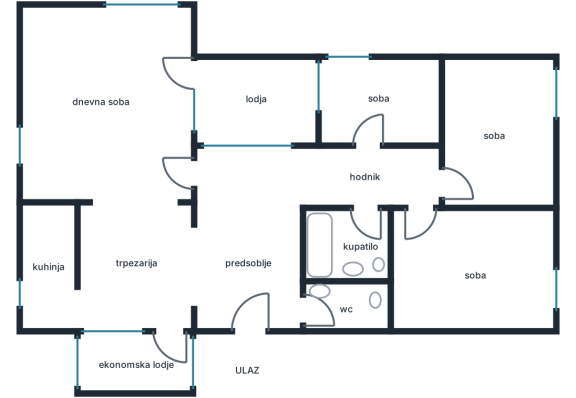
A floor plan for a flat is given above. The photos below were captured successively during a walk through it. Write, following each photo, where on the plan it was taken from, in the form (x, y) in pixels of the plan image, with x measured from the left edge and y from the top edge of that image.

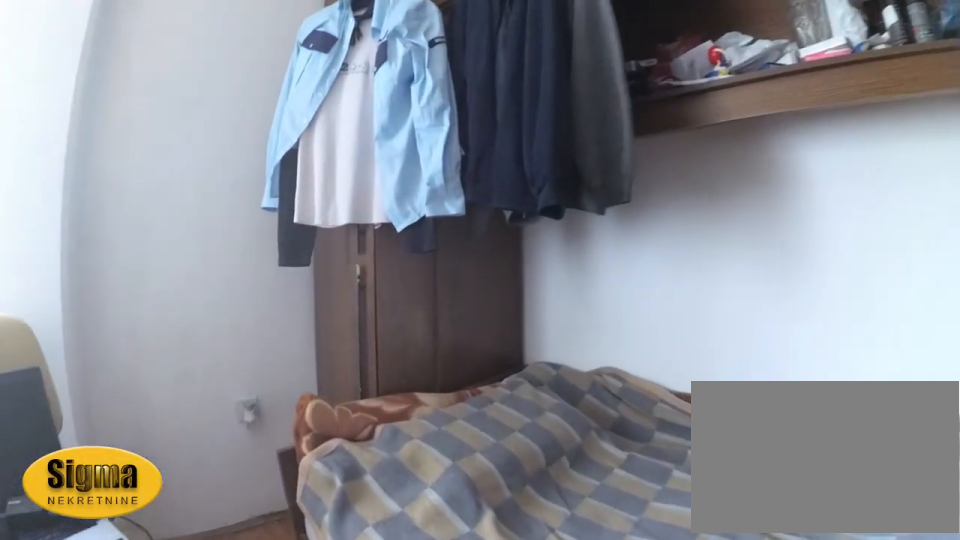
(388, 138)
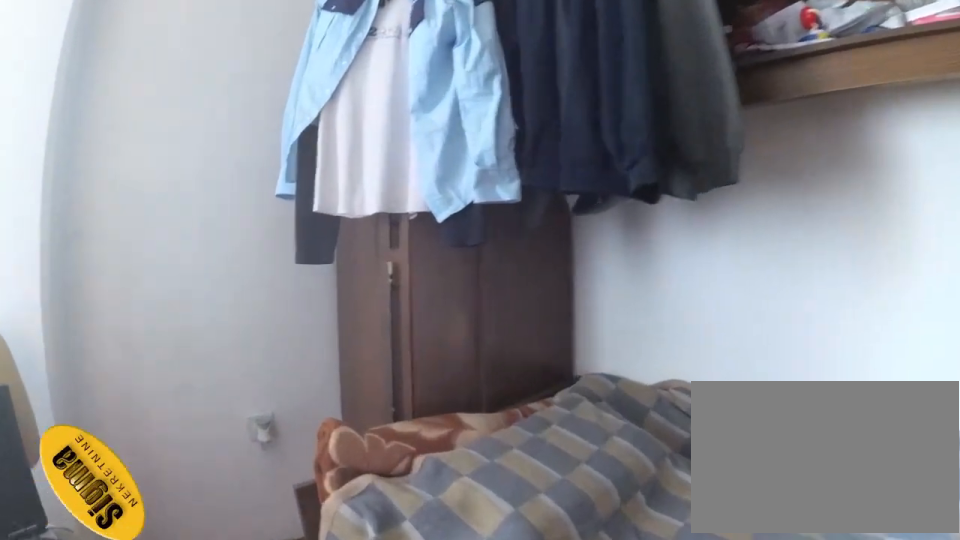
(390, 137)
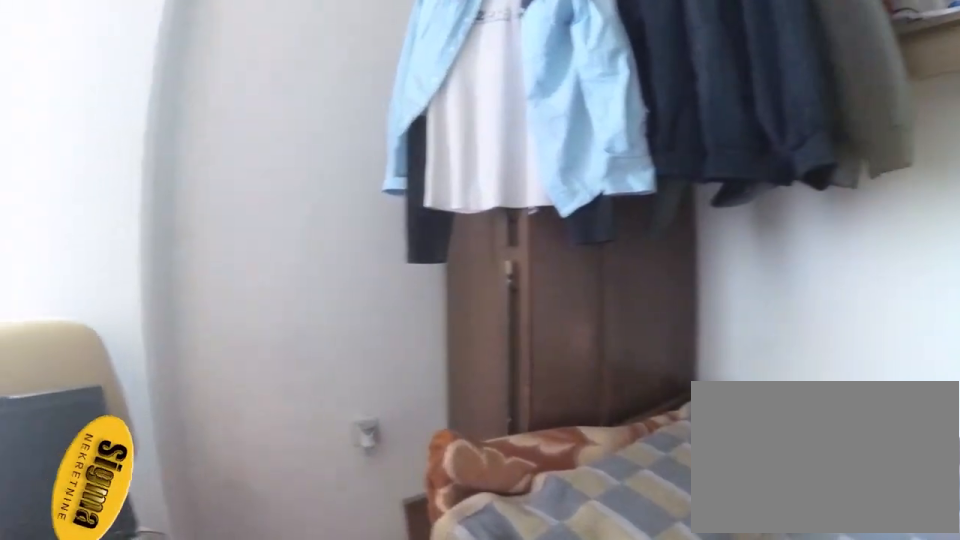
(395, 135)
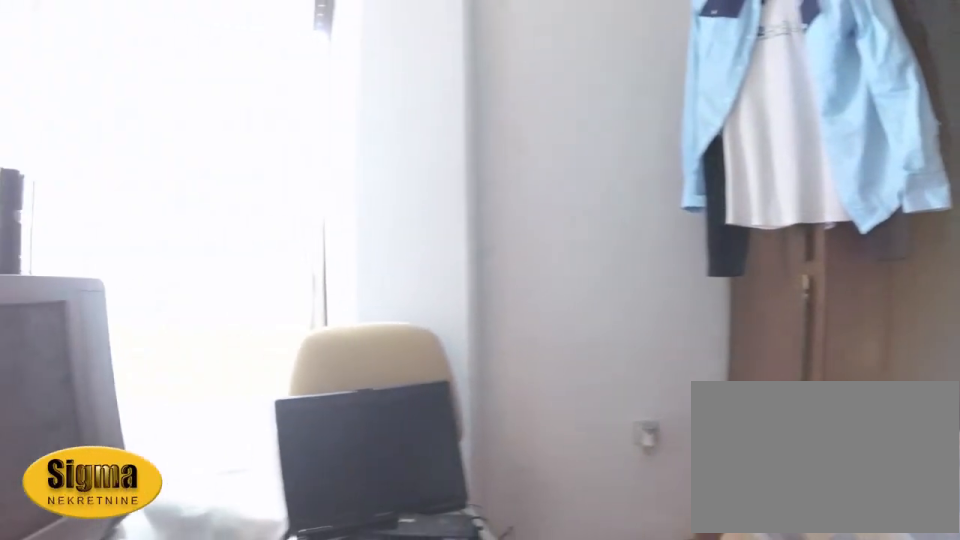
(405, 130)
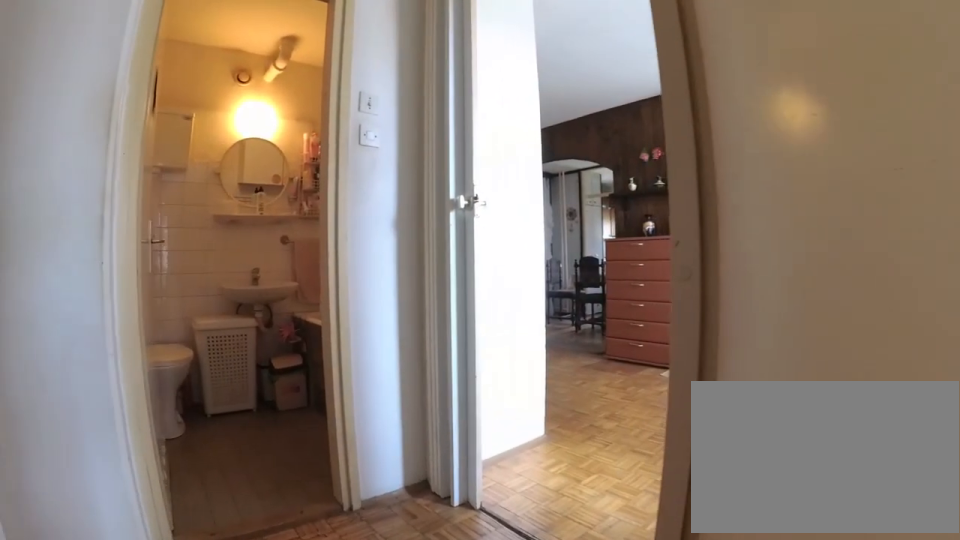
(377, 121)
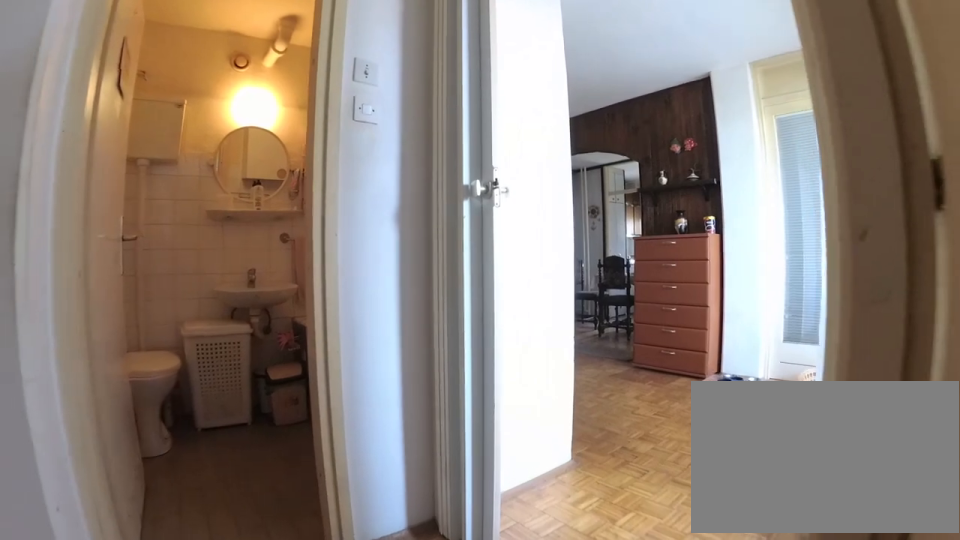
(373, 134)
